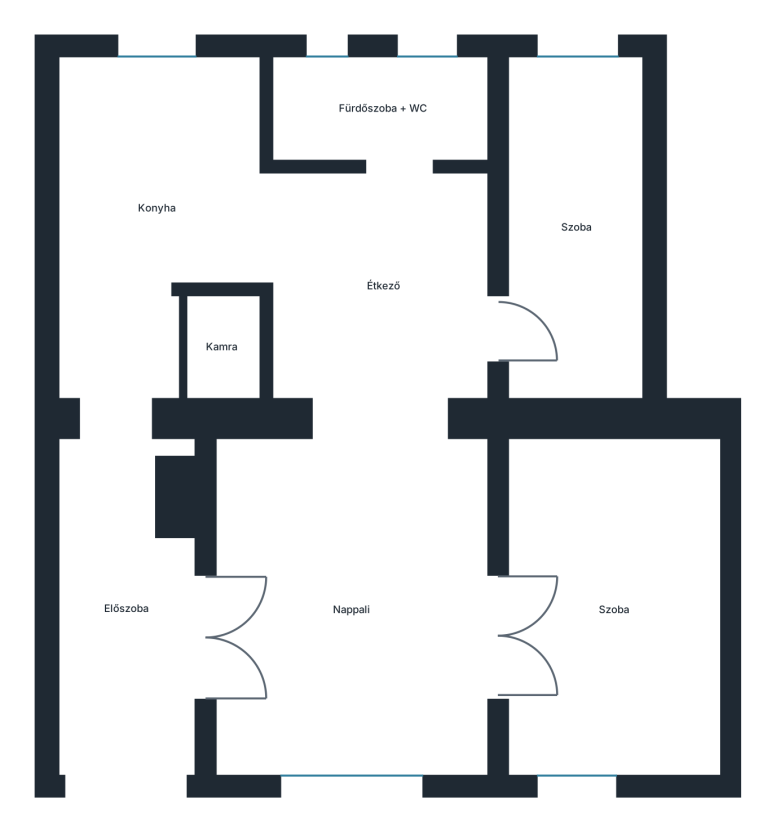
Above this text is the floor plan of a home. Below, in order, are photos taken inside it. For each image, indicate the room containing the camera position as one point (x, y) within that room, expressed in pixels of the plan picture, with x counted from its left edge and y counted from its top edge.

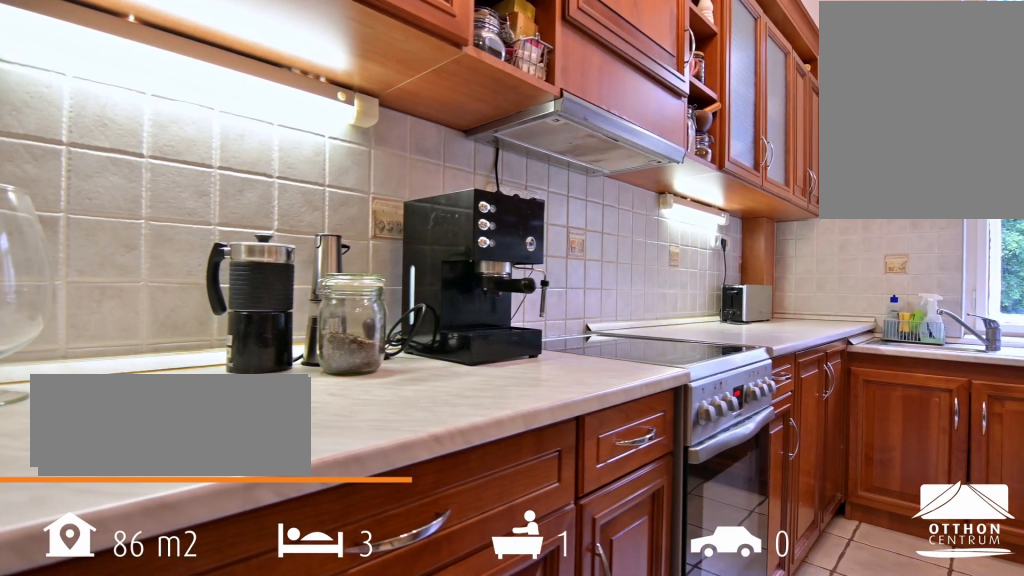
(161, 216)
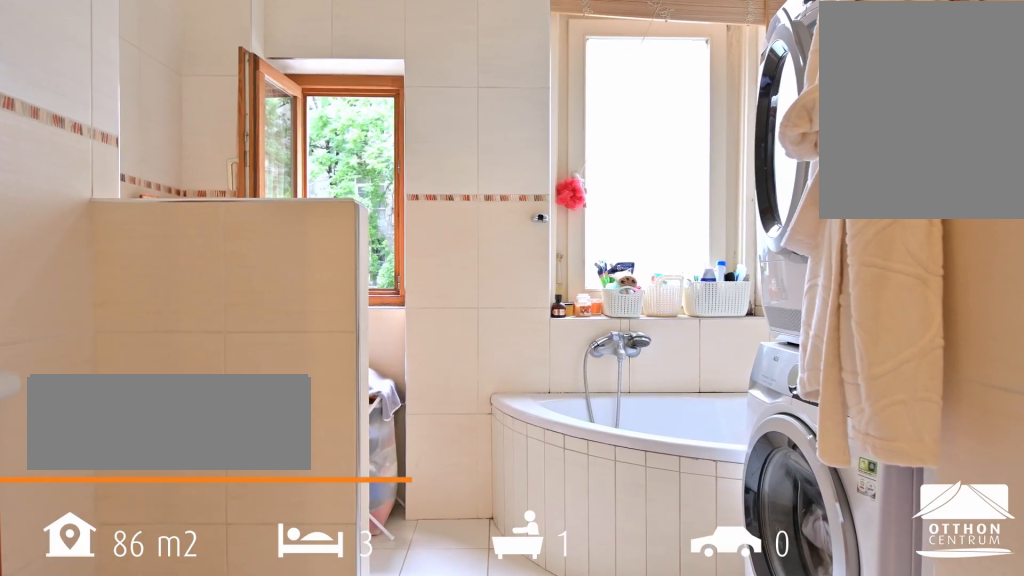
(385, 113)
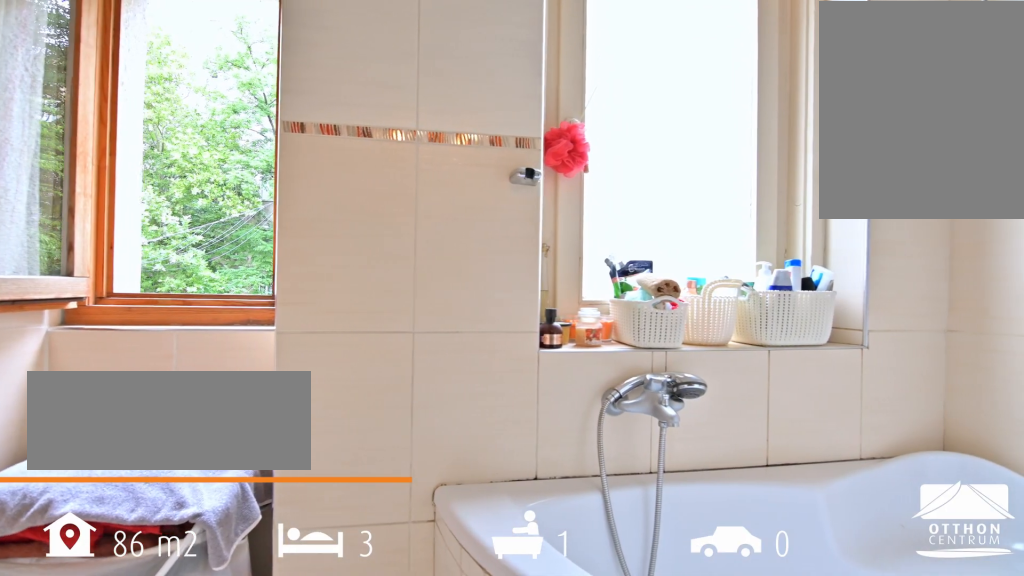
(385, 113)
